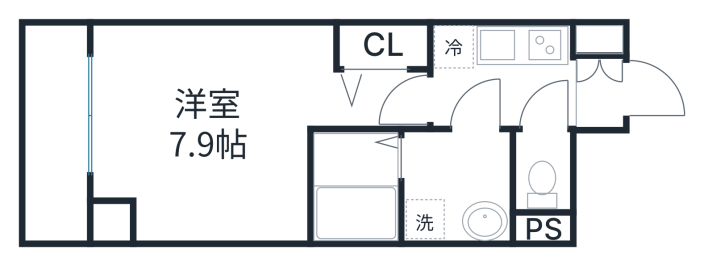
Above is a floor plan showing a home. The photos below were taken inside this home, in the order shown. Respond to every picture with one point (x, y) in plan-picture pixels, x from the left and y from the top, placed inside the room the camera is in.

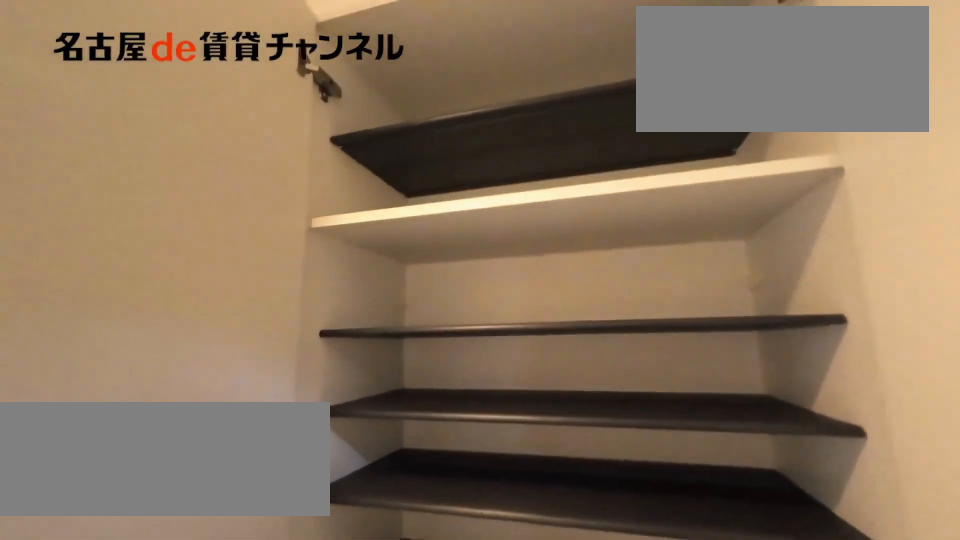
(599, 75)
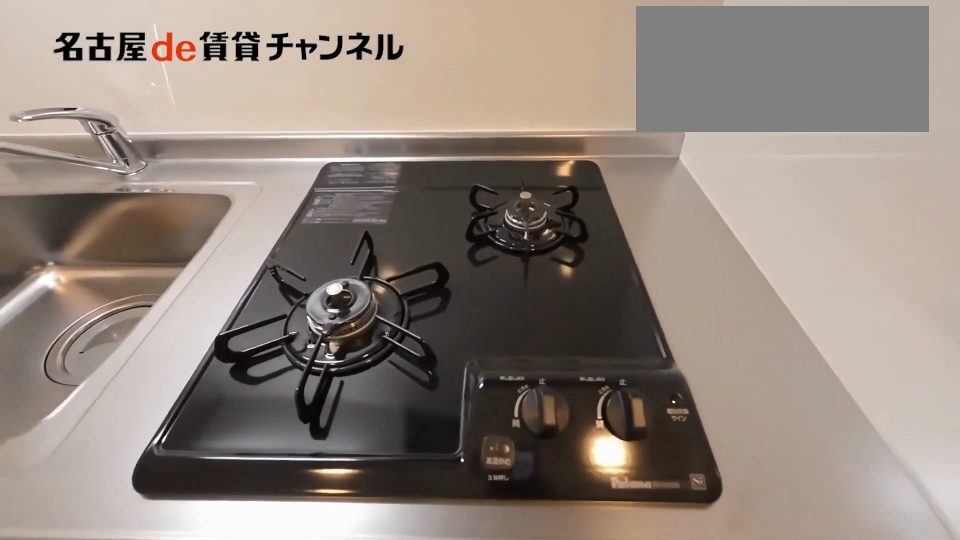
(501, 58)
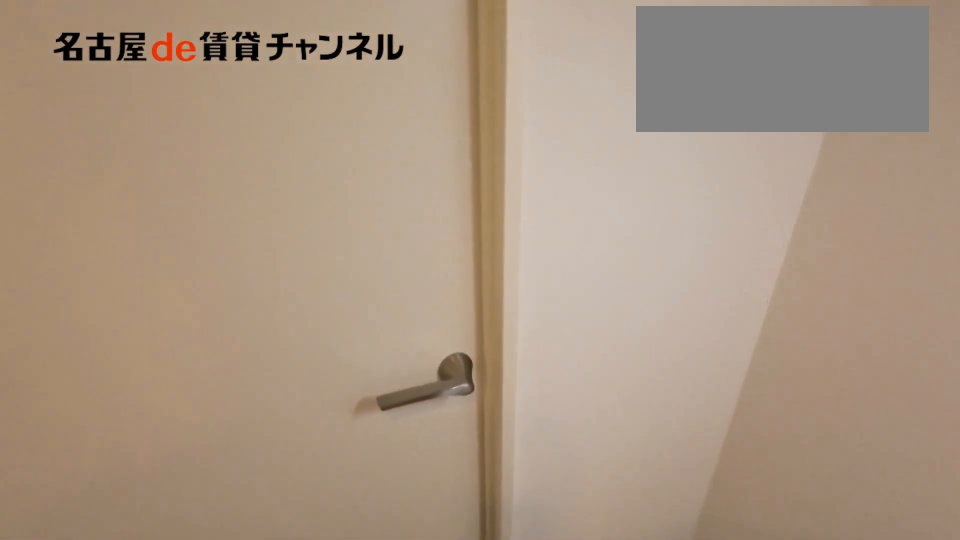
(501, 58)
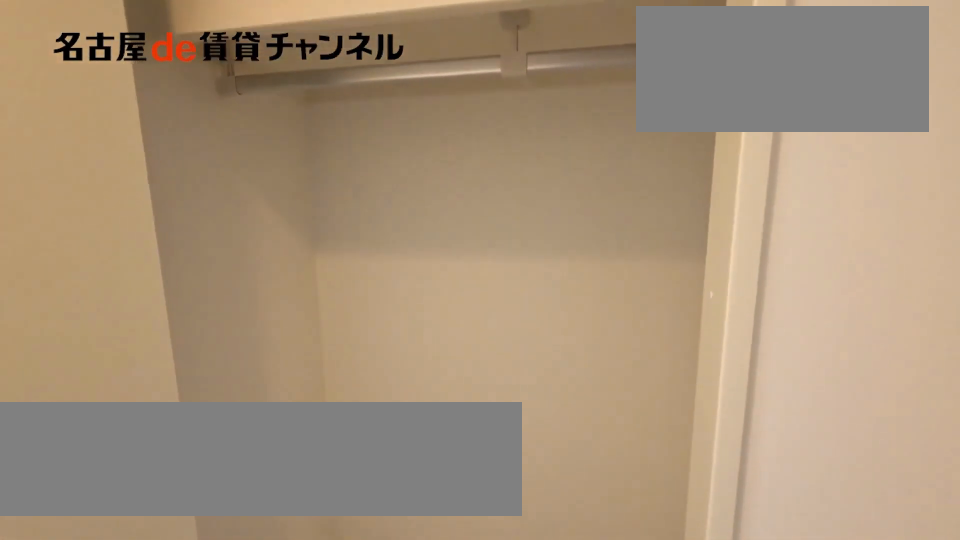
(384, 45)
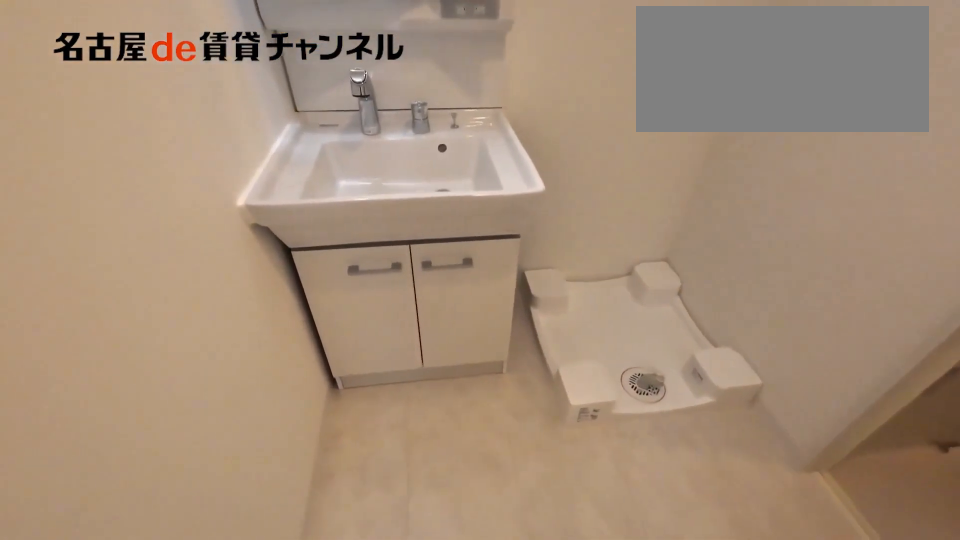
(456, 185)
